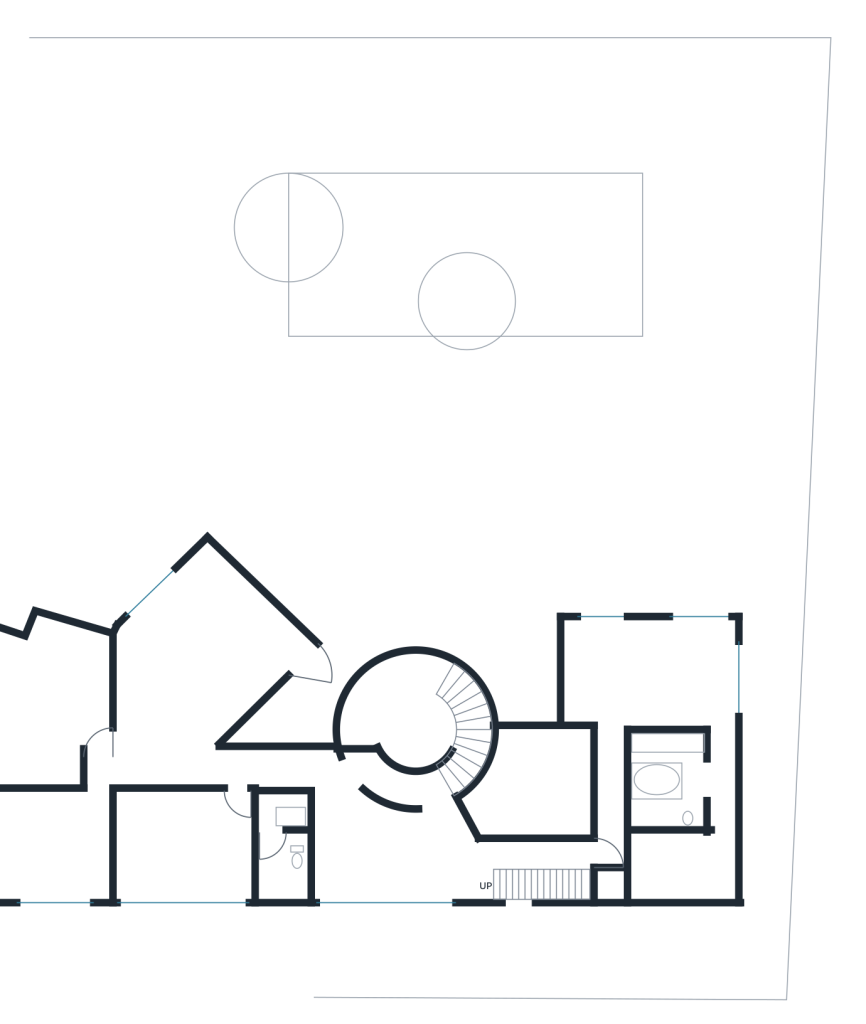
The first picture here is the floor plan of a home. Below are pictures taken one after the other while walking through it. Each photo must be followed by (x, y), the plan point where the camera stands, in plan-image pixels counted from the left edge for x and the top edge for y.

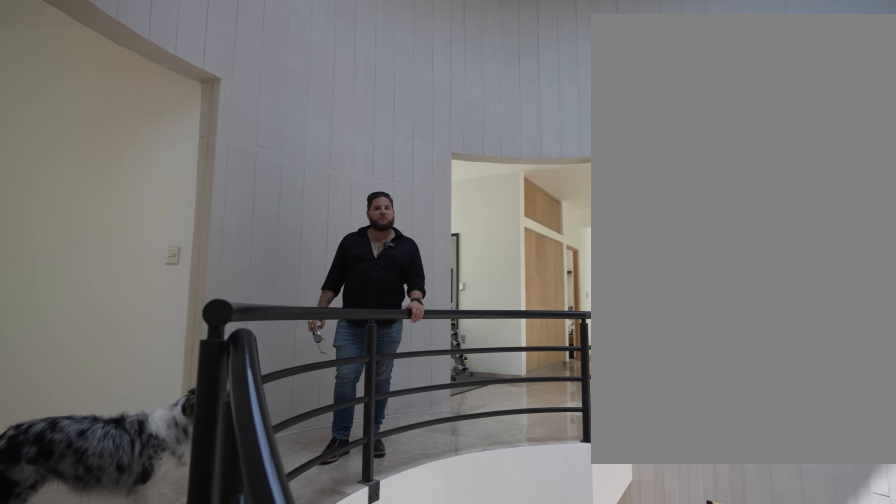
(464, 761)
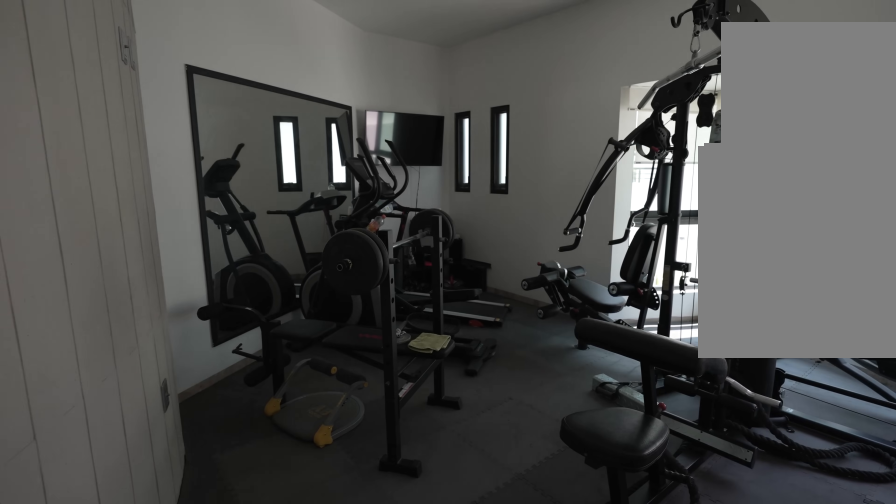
(364, 769)
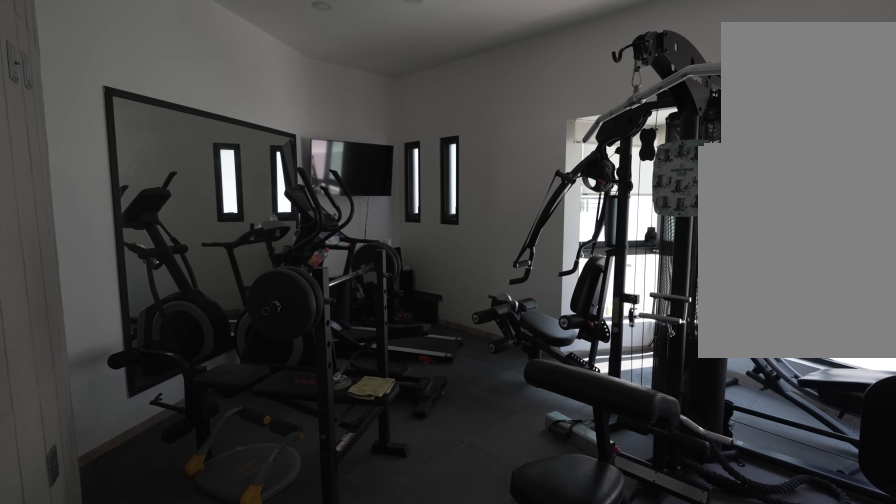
(349, 790)
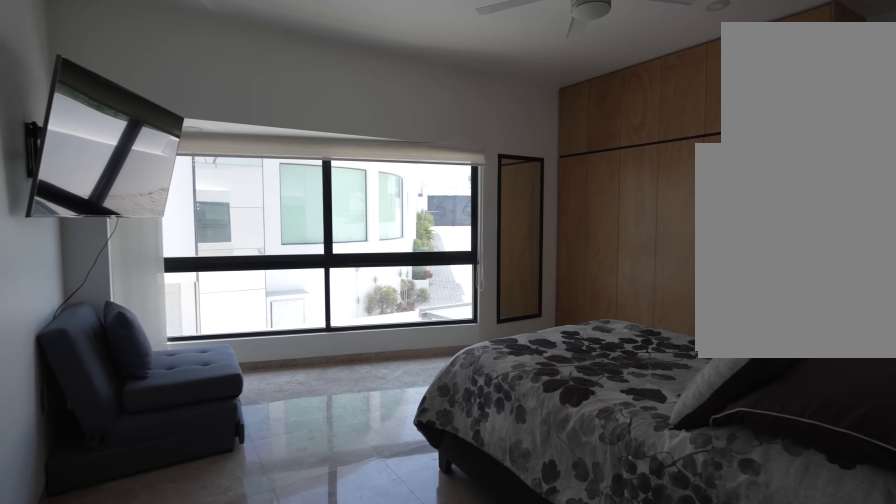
(258, 766)
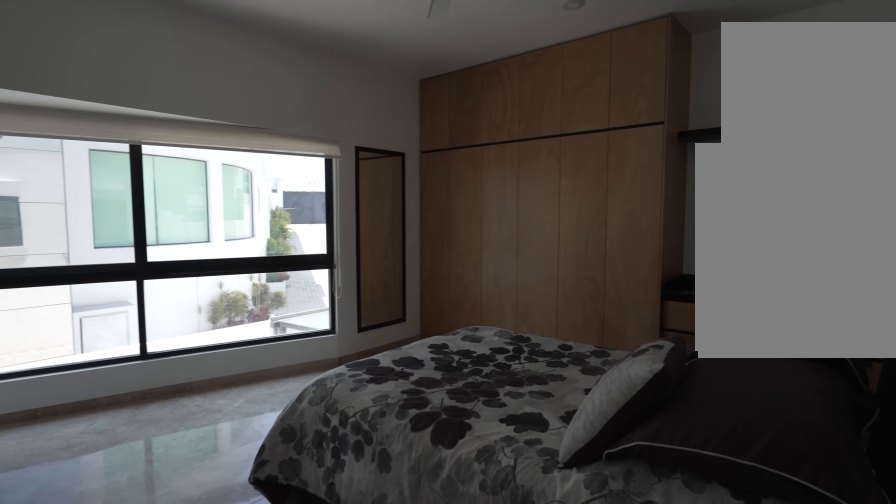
(245, 774)
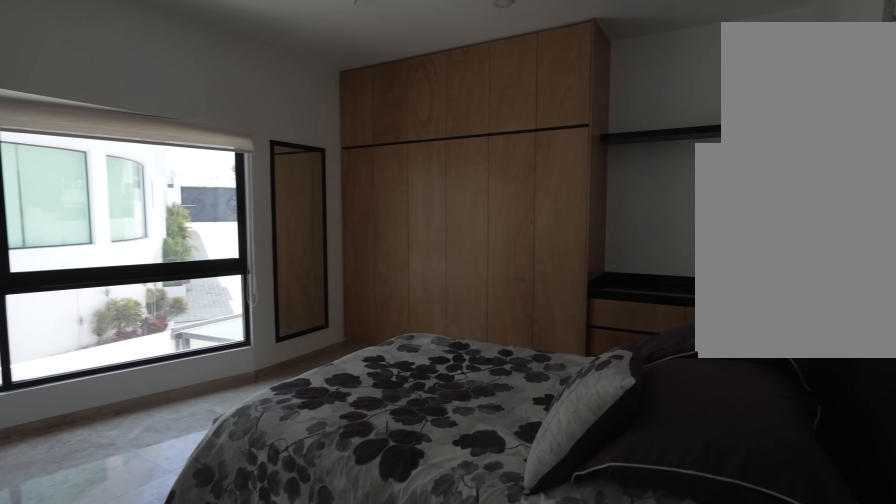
(243, 795)
